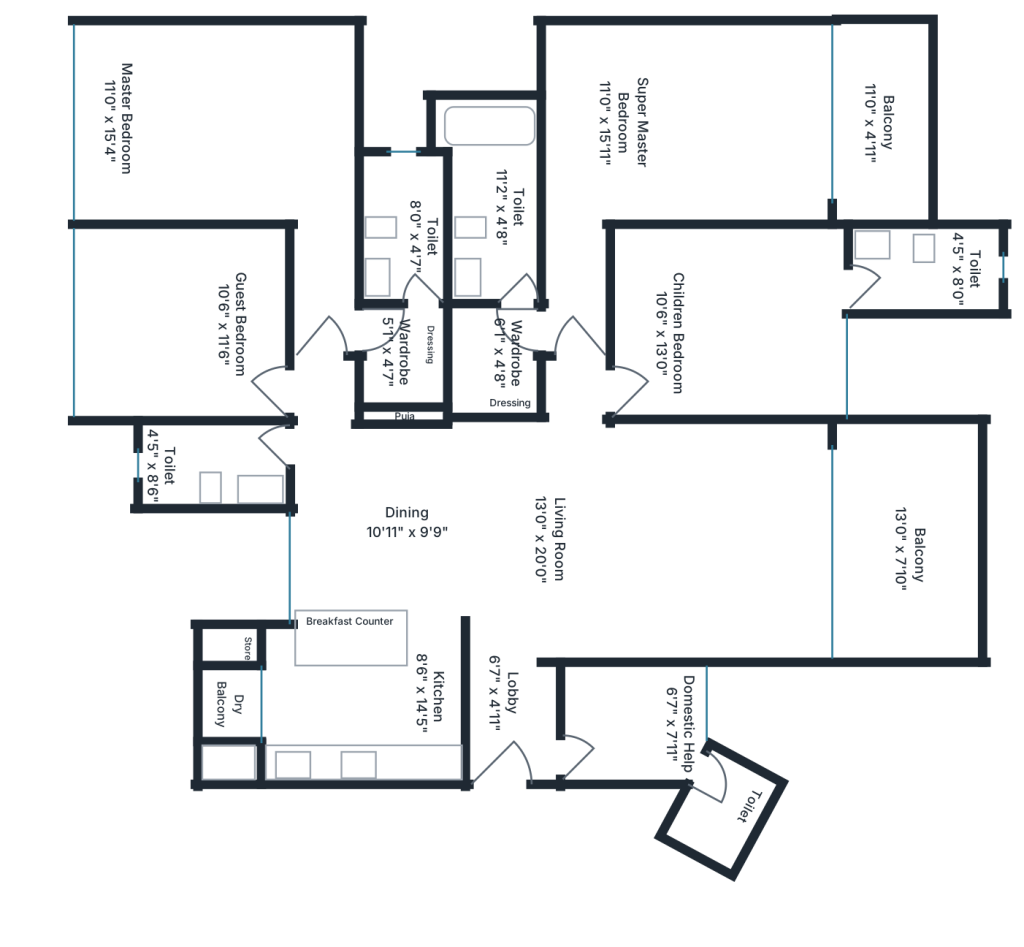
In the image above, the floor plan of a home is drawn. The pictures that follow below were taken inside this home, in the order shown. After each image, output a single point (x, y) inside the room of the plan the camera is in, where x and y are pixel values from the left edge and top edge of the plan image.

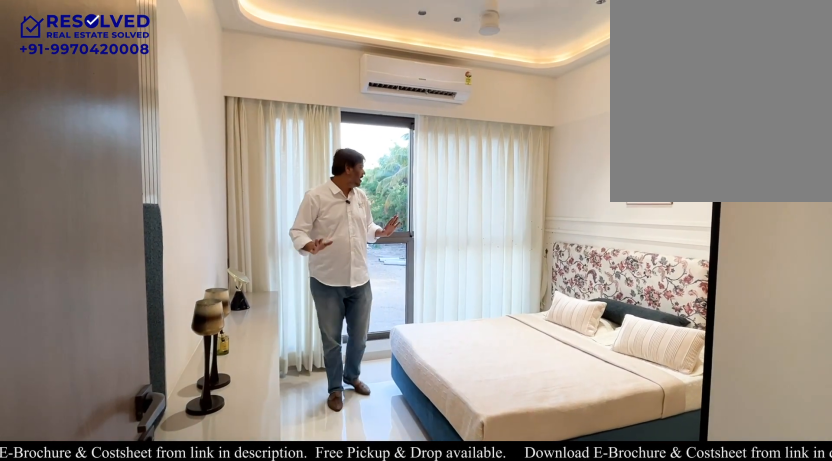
(186, 322)
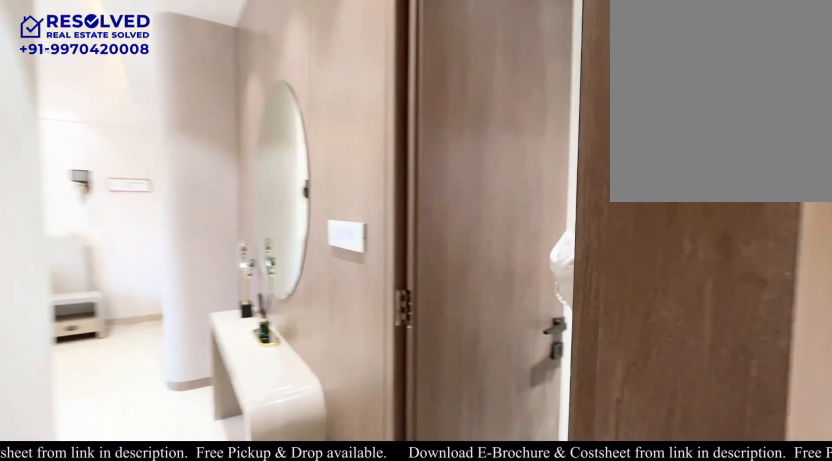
(403, 356)
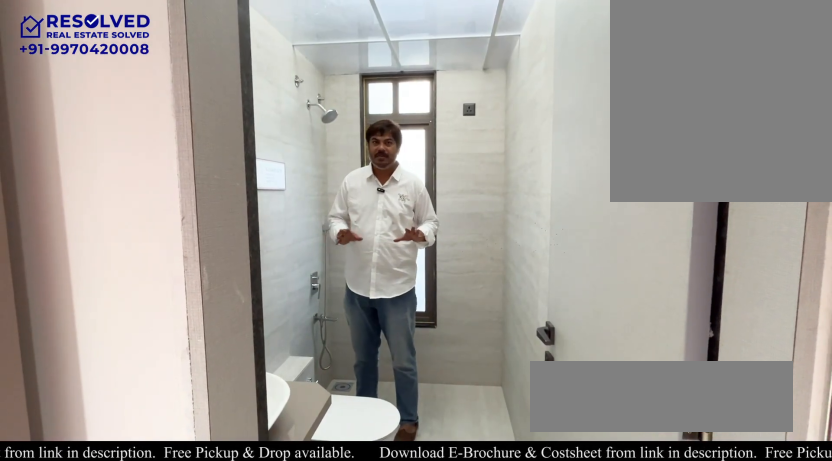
(403, 230)
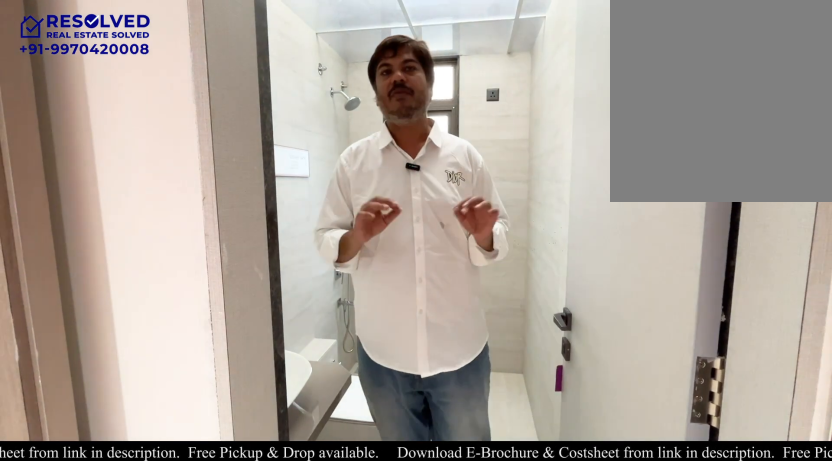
(403, 230)
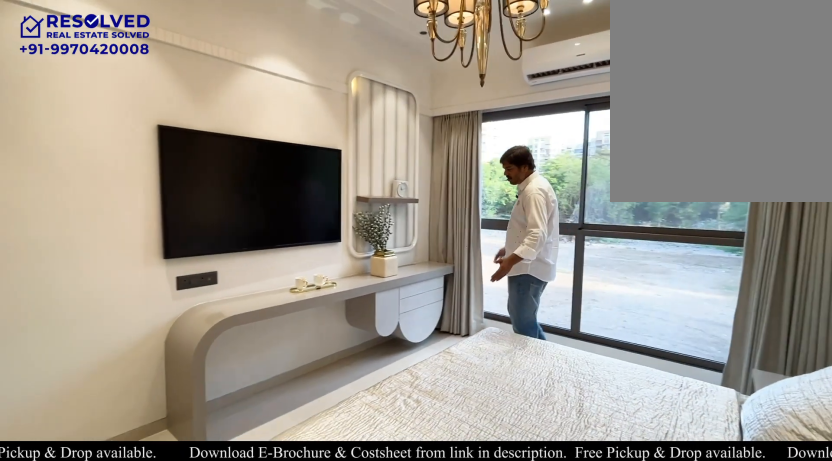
(233, 143)
